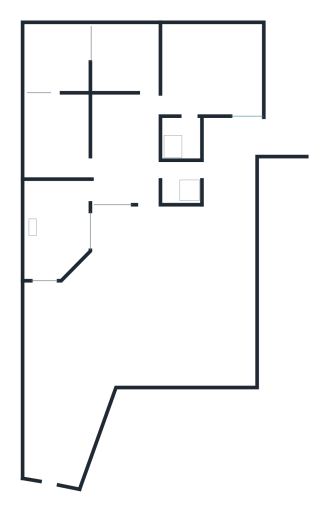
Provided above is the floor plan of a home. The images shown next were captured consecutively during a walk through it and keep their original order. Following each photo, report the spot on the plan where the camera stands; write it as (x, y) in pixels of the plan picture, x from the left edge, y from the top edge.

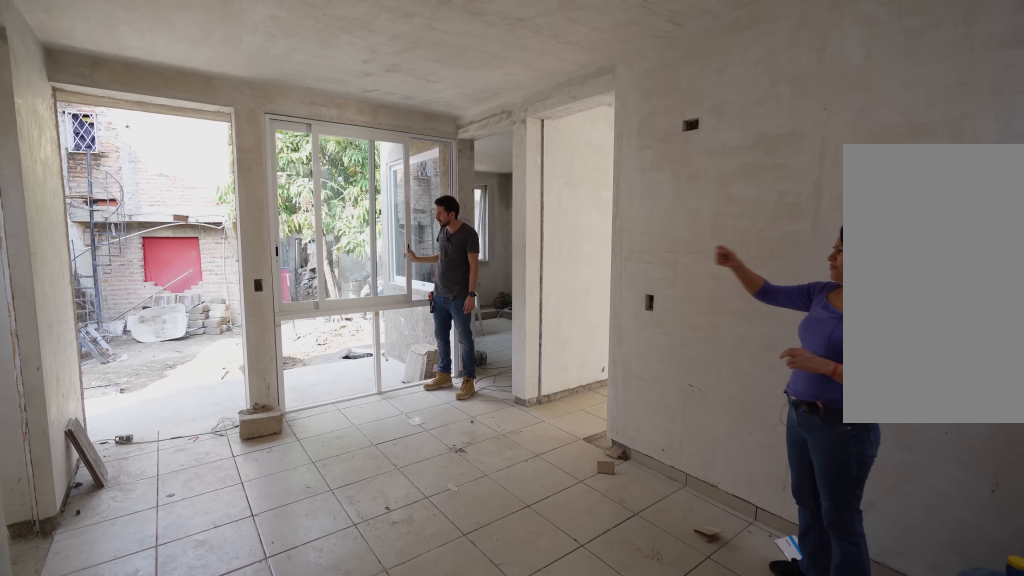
(135, 109)
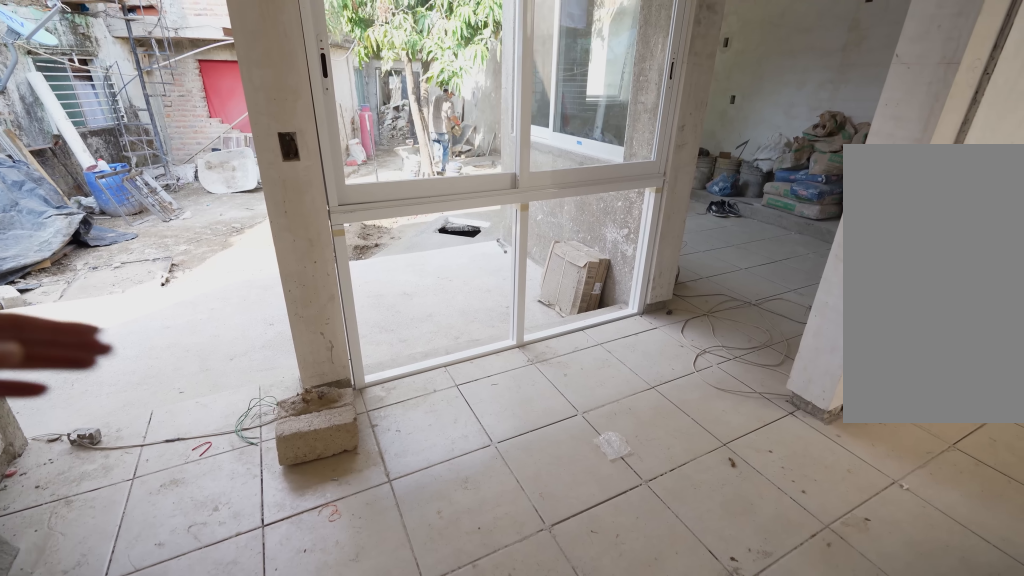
(116, 182)
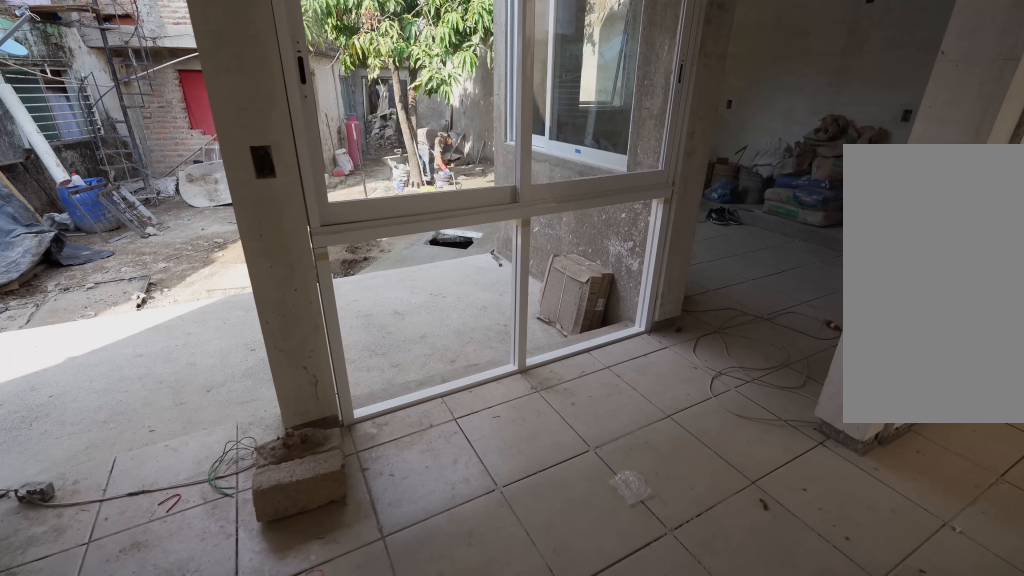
(136, 169)
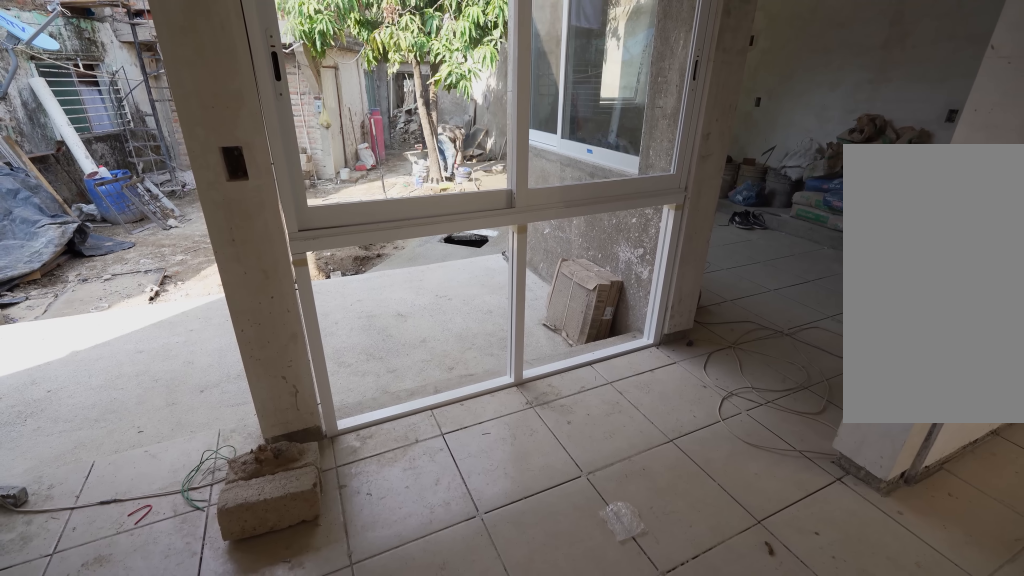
(122, 182)
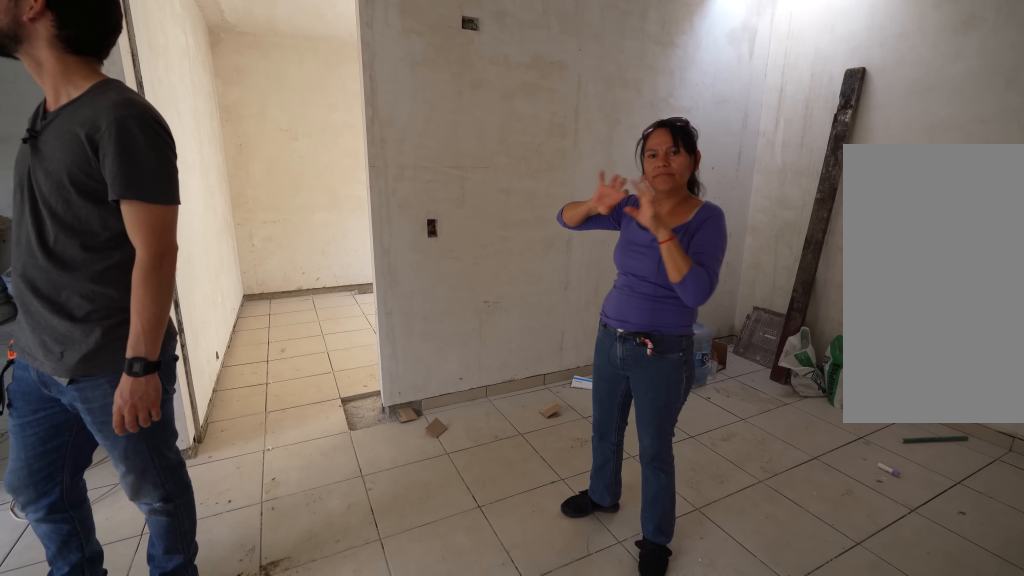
(135, 172)
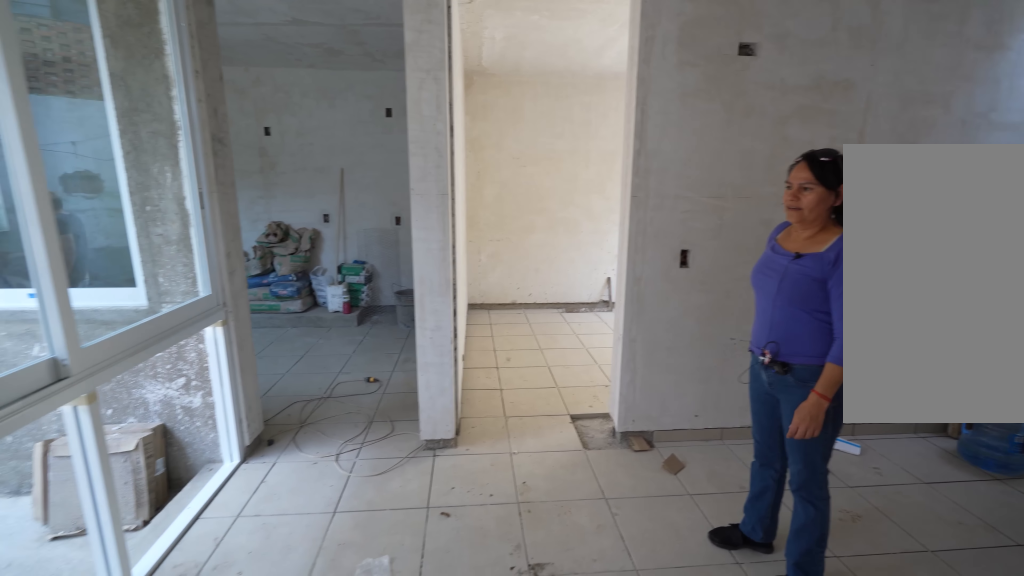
(132, 155)
